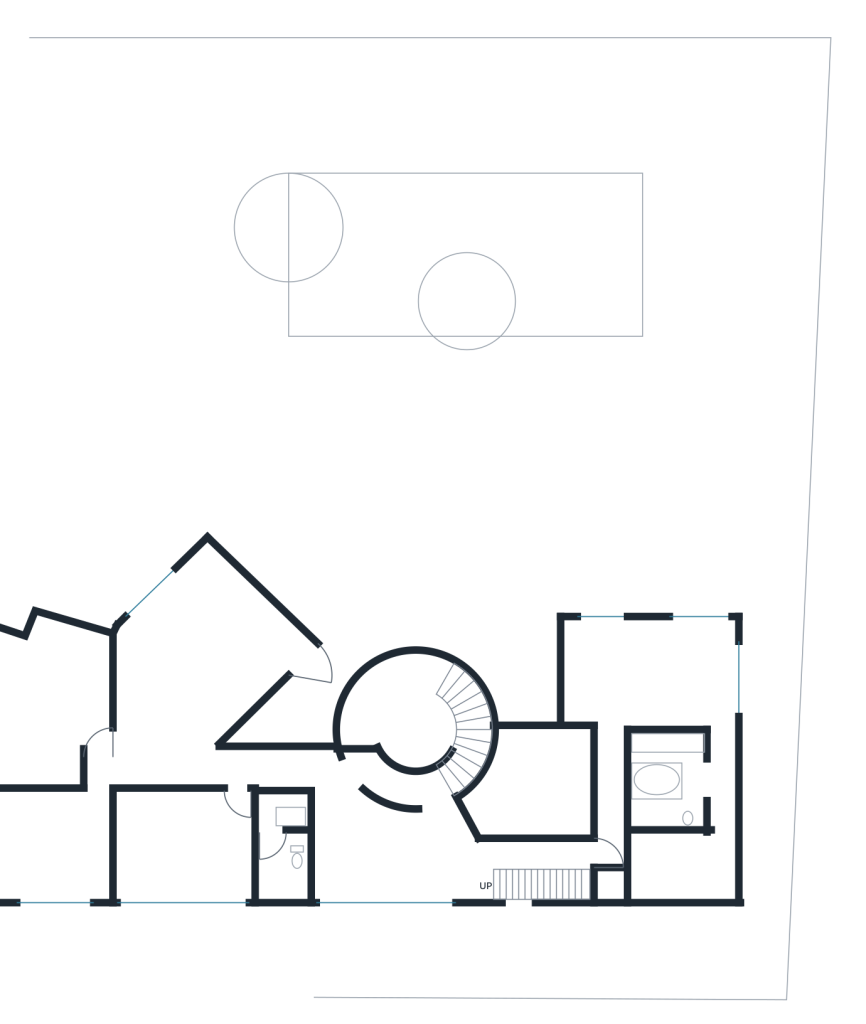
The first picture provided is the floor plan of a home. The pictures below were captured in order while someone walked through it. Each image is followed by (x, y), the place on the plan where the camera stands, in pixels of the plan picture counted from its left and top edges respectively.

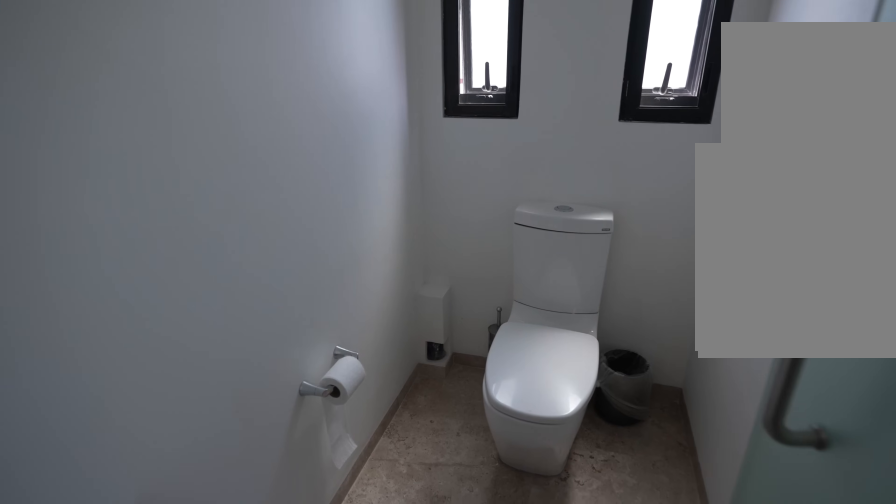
(689, 792)
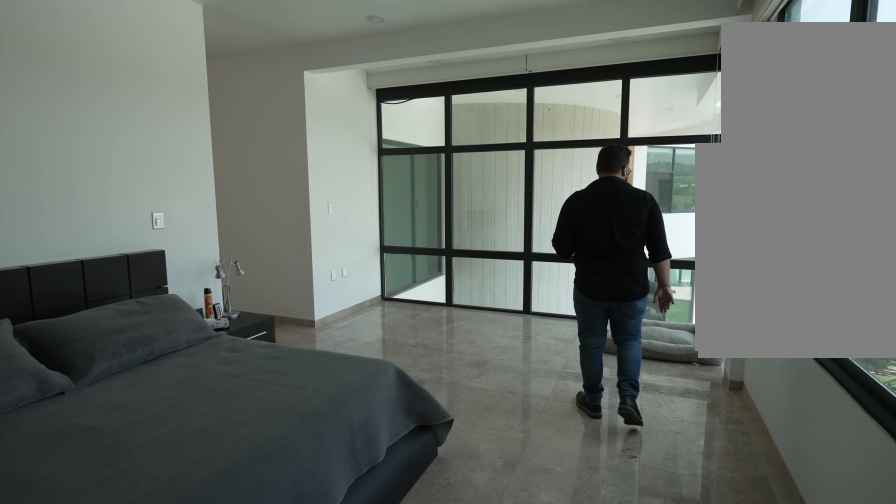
(686, 638)
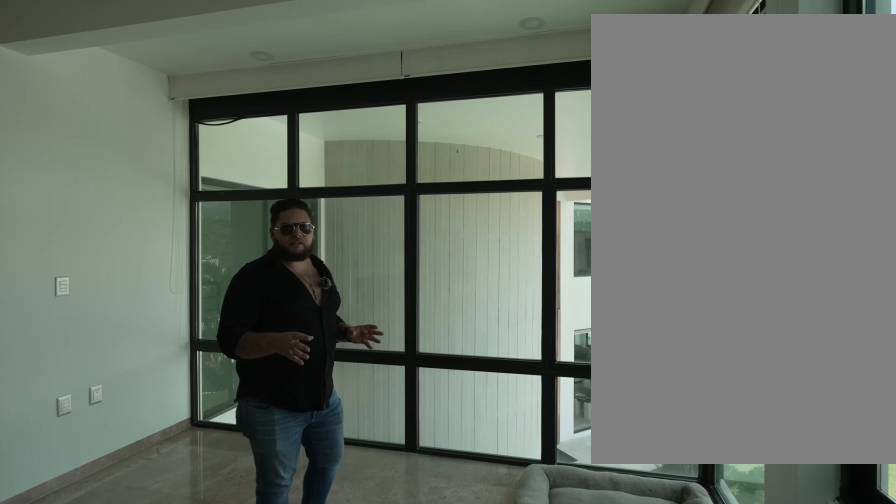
(641, 640)
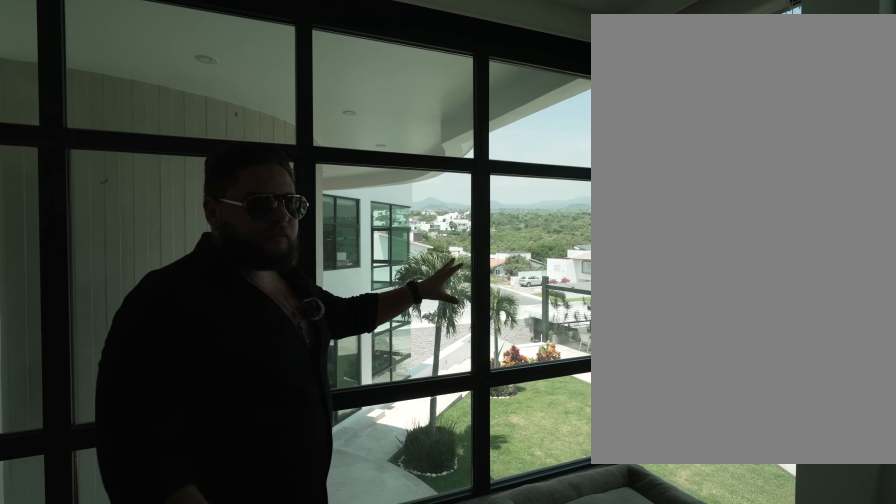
(635, 640)
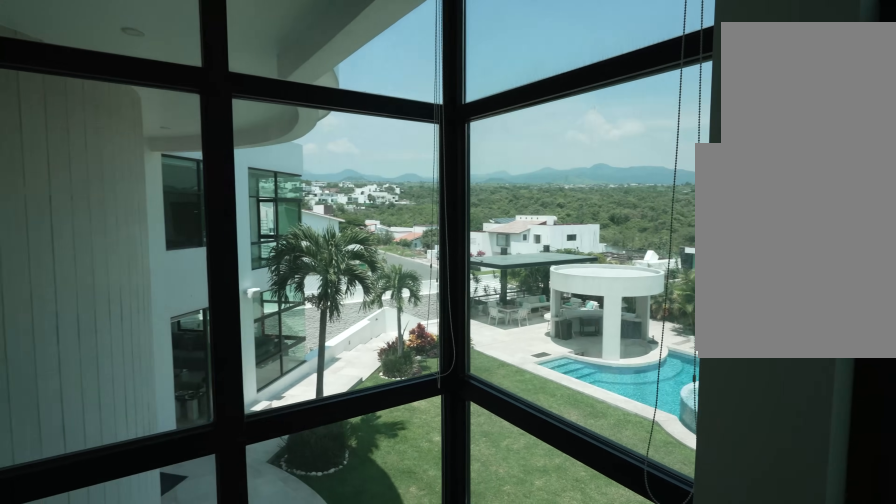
(635, 640)
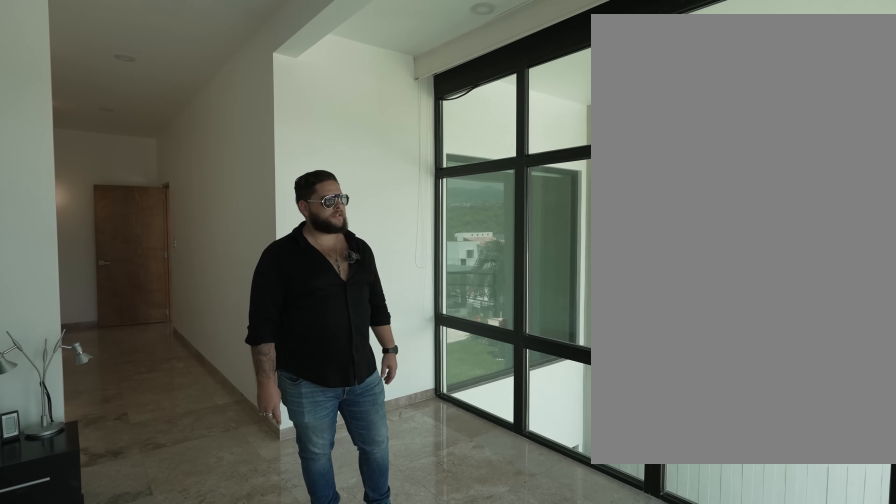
(635, 640)
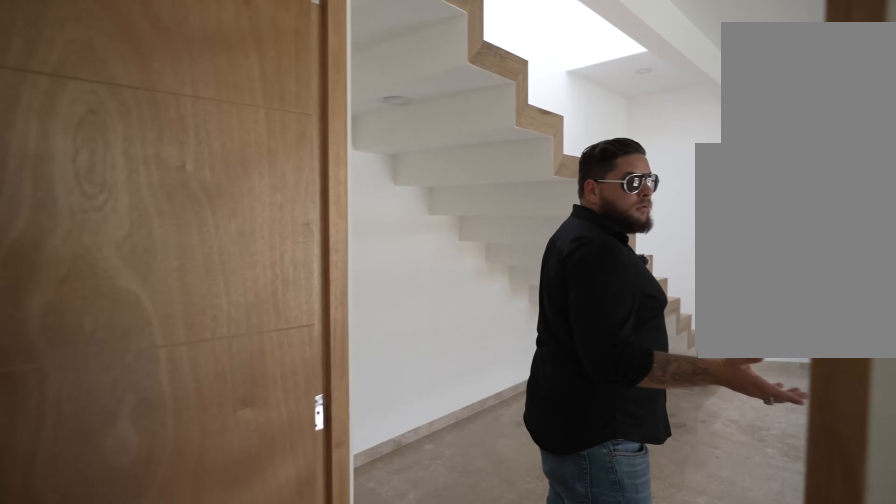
(605, 810)
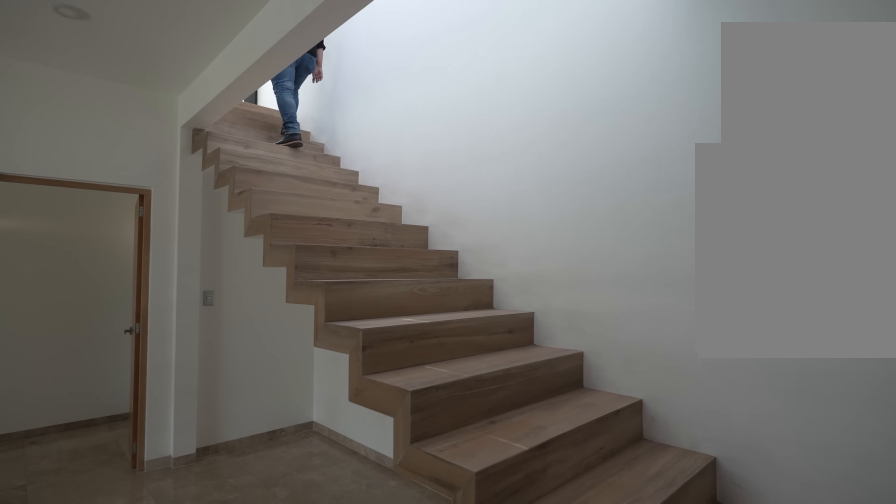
(486, 867)
